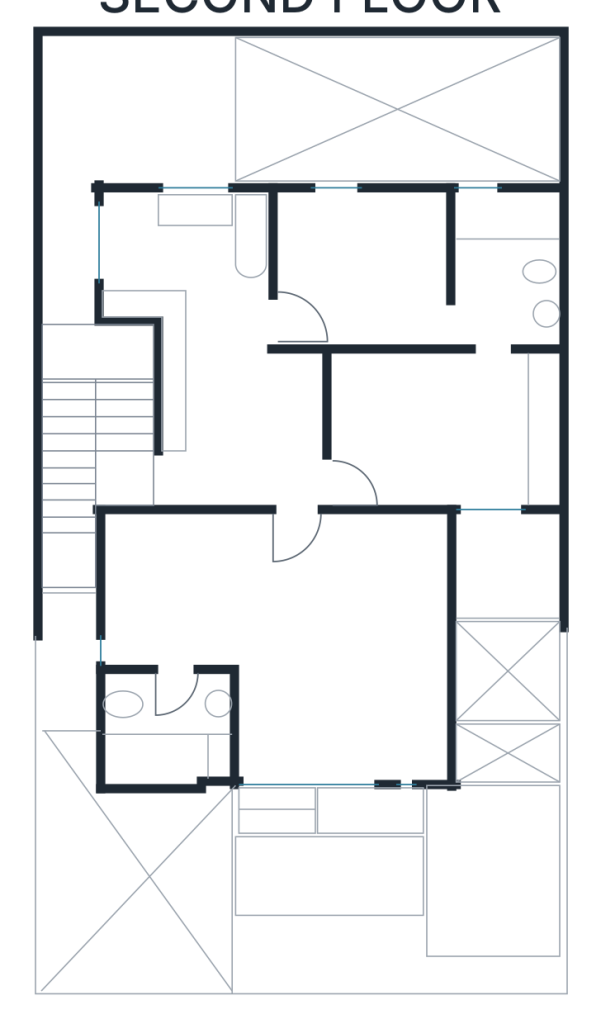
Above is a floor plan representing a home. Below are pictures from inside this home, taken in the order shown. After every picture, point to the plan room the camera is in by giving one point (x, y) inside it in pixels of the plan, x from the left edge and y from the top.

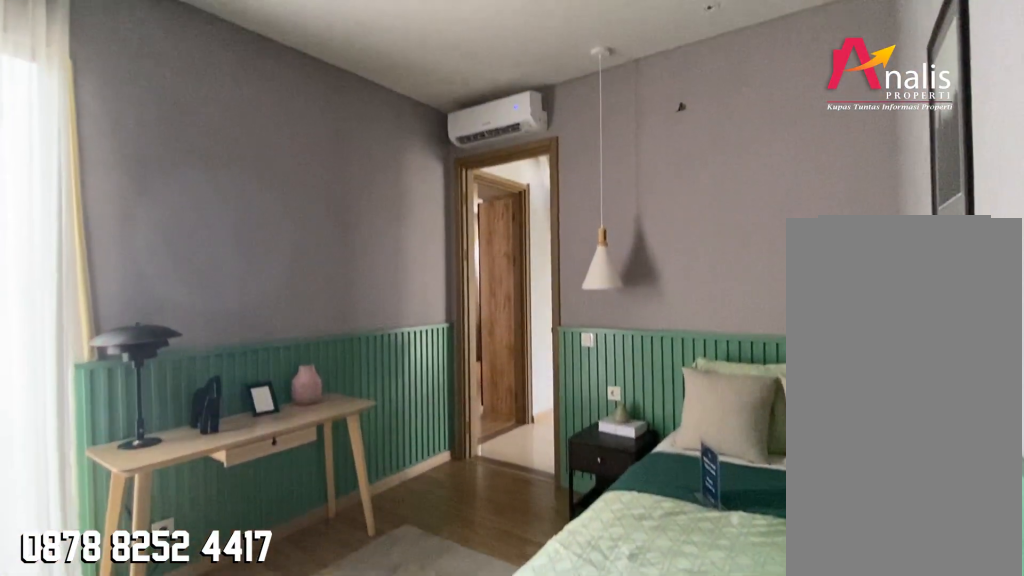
(448, 442)
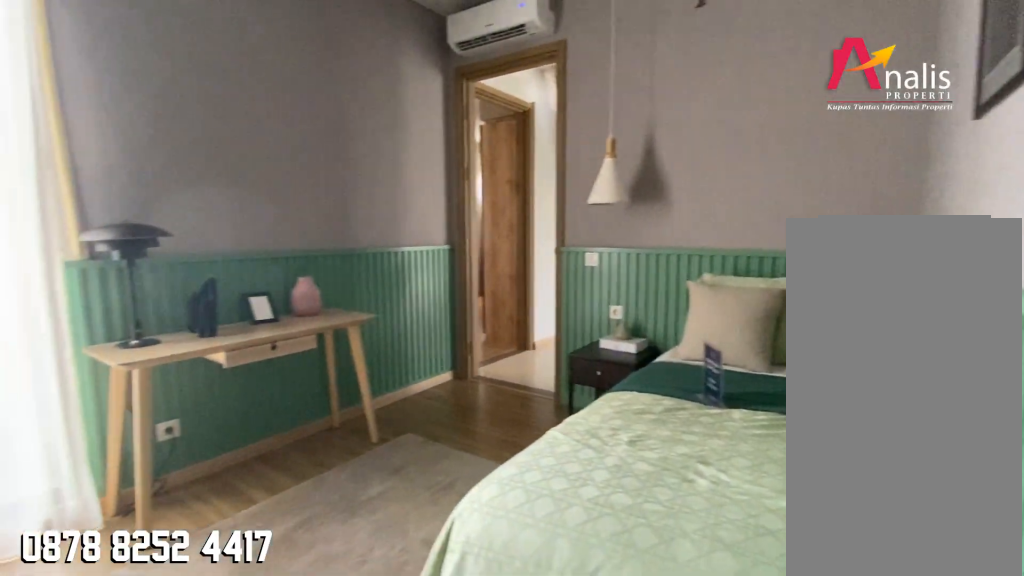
(448, 442)
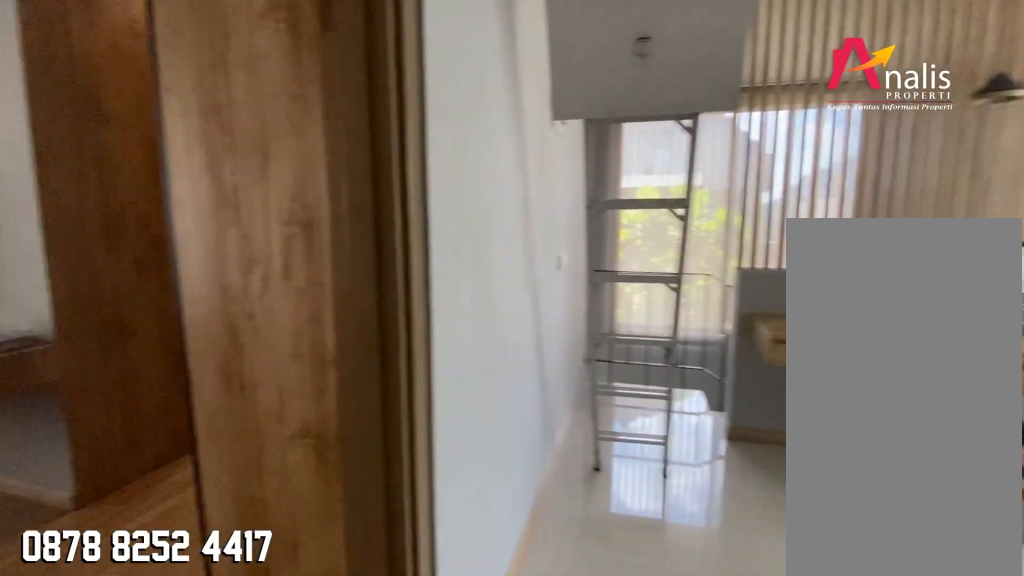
(216, 350)
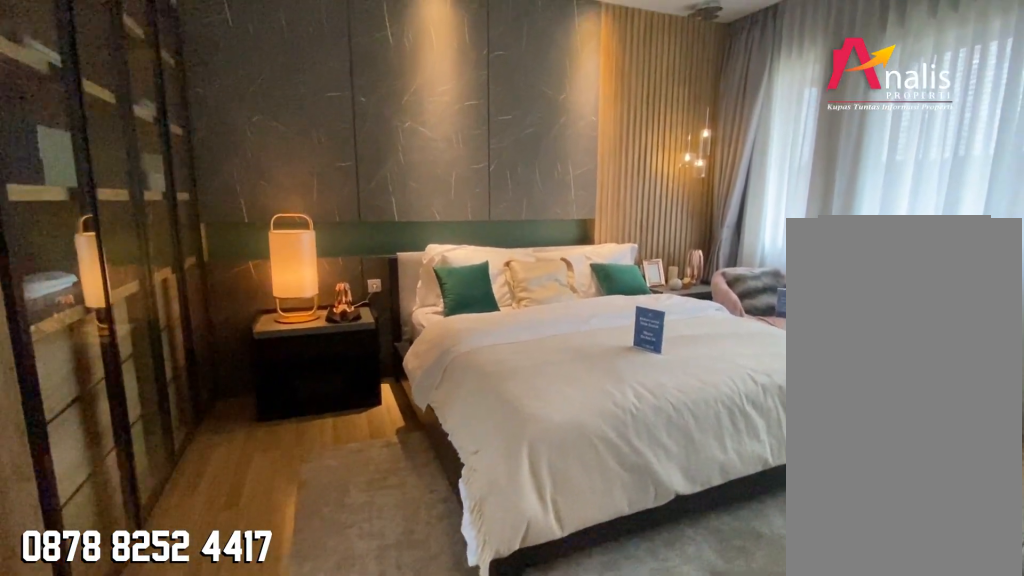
(271, 641)
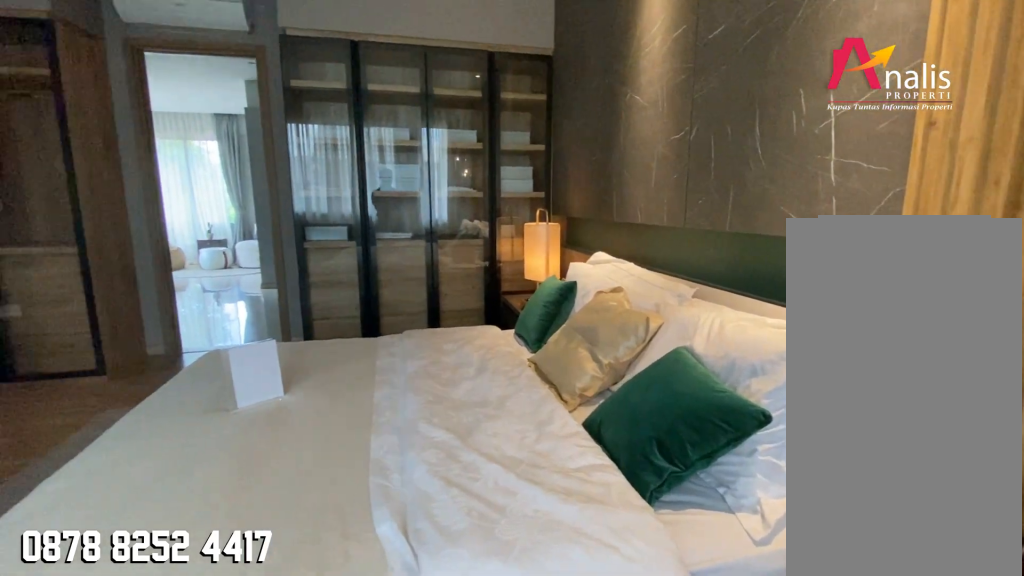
(288, 641)
